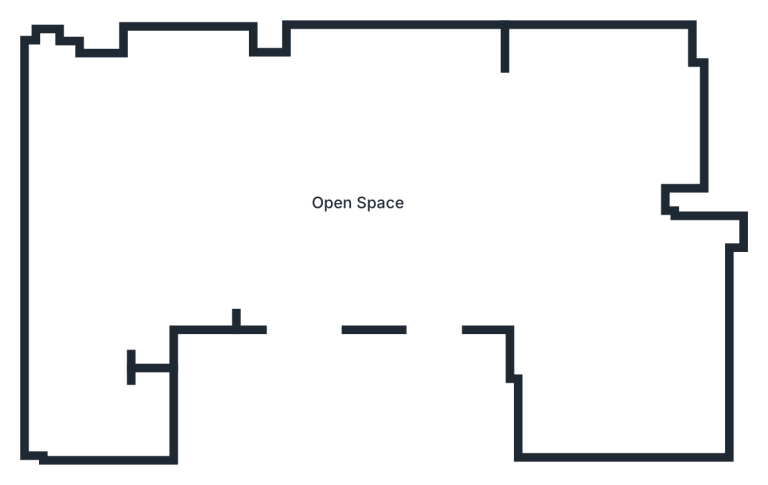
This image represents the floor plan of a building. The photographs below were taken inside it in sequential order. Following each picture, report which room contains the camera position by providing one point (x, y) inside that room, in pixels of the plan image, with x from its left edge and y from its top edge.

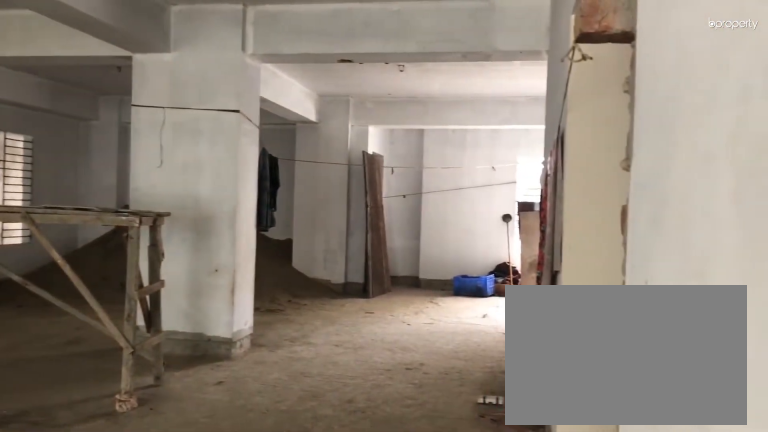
(358, 204)
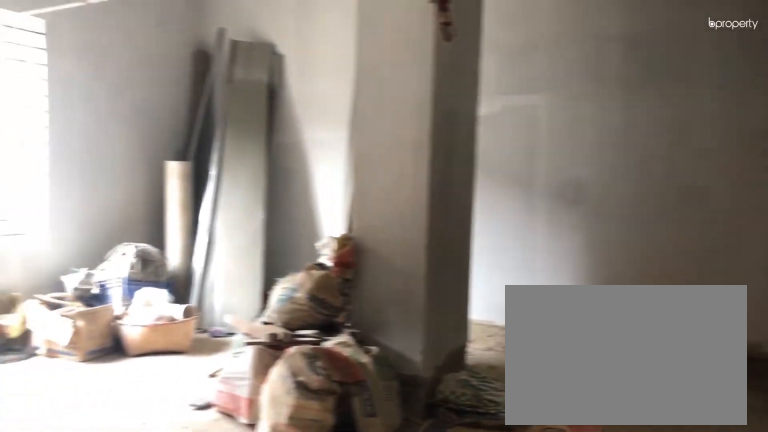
(557, 176)
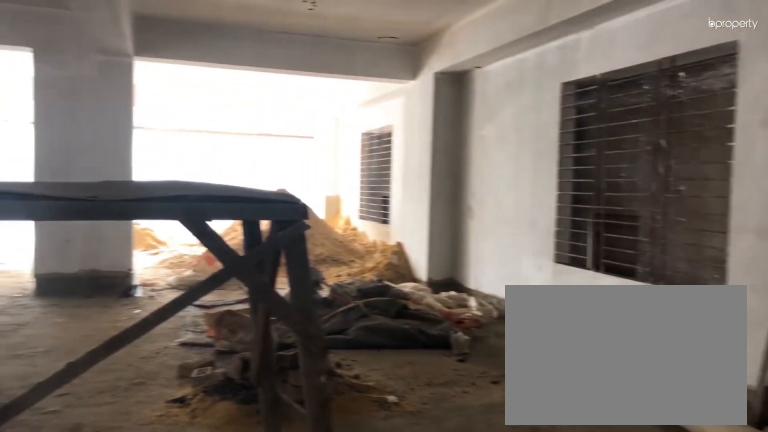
(557, 176)
